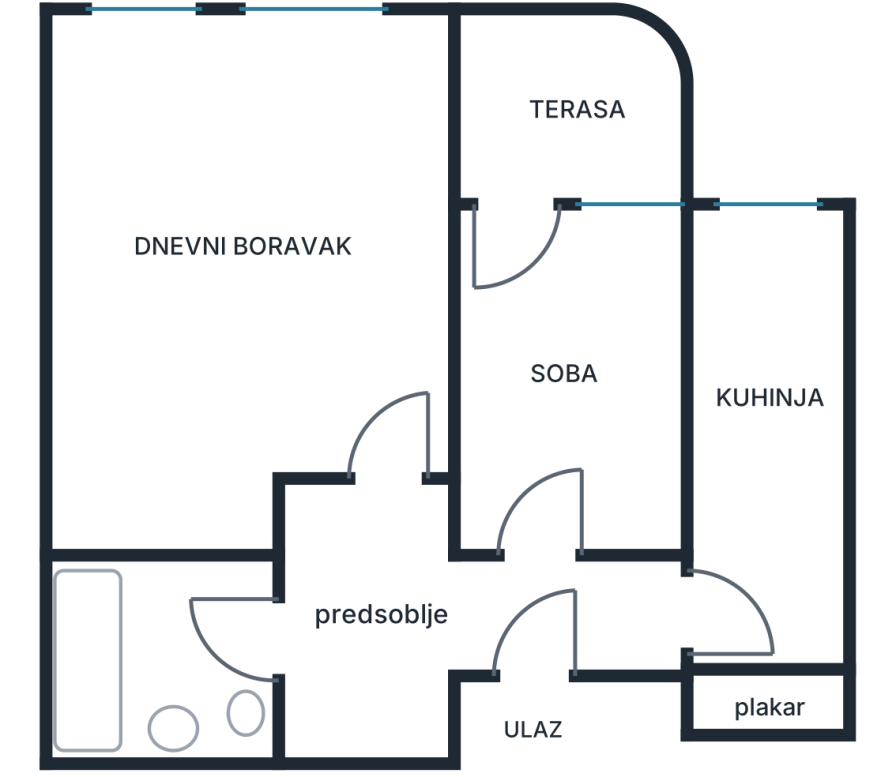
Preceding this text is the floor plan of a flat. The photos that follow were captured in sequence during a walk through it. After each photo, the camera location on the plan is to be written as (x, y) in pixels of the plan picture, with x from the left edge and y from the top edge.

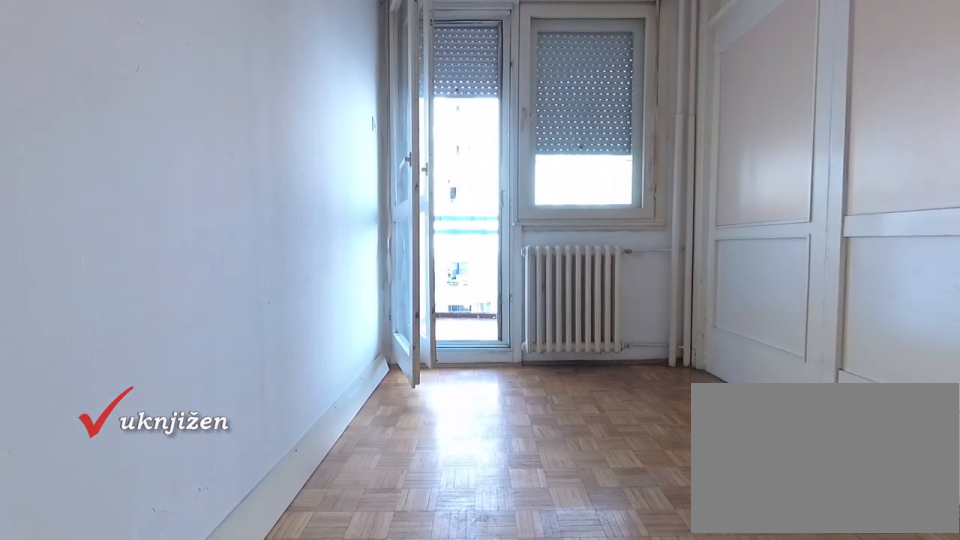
(533, 526)
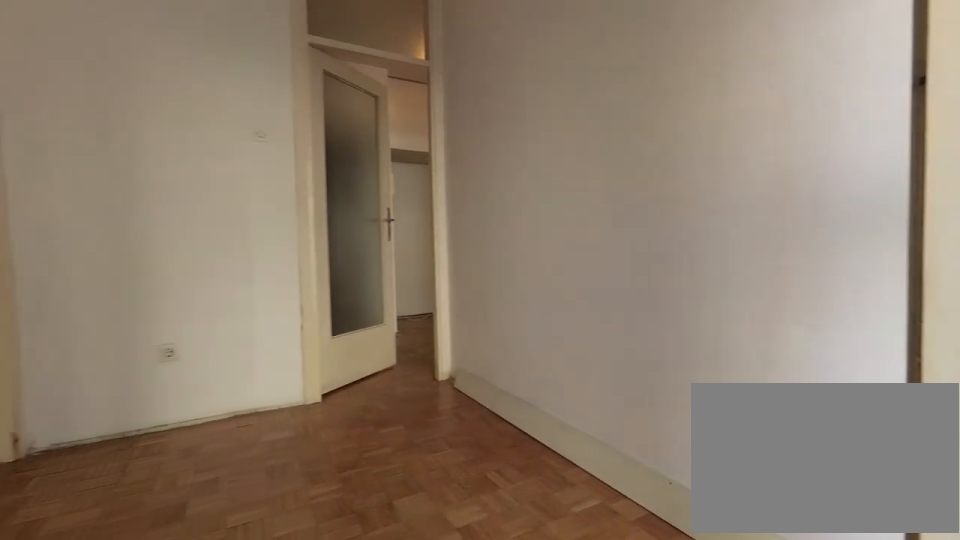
(560, 221)
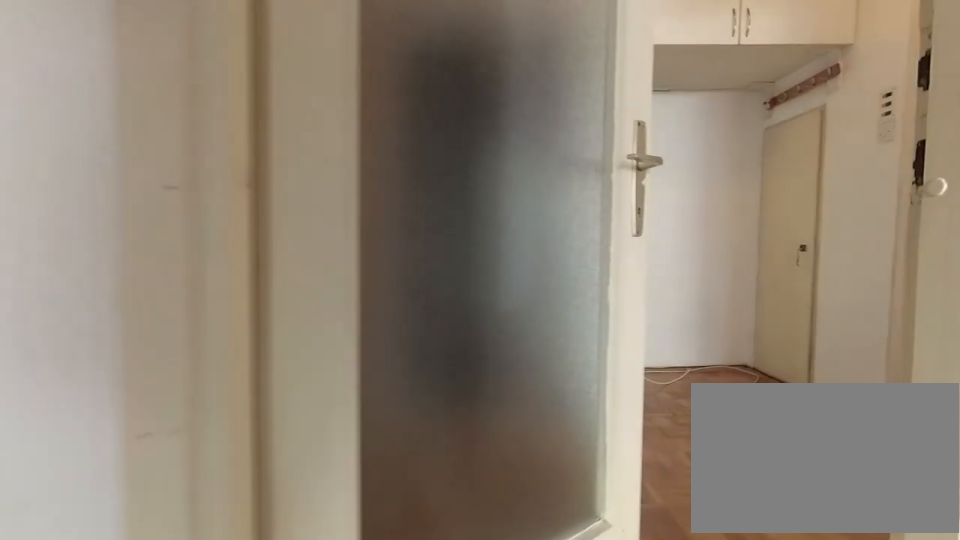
(541, 467)
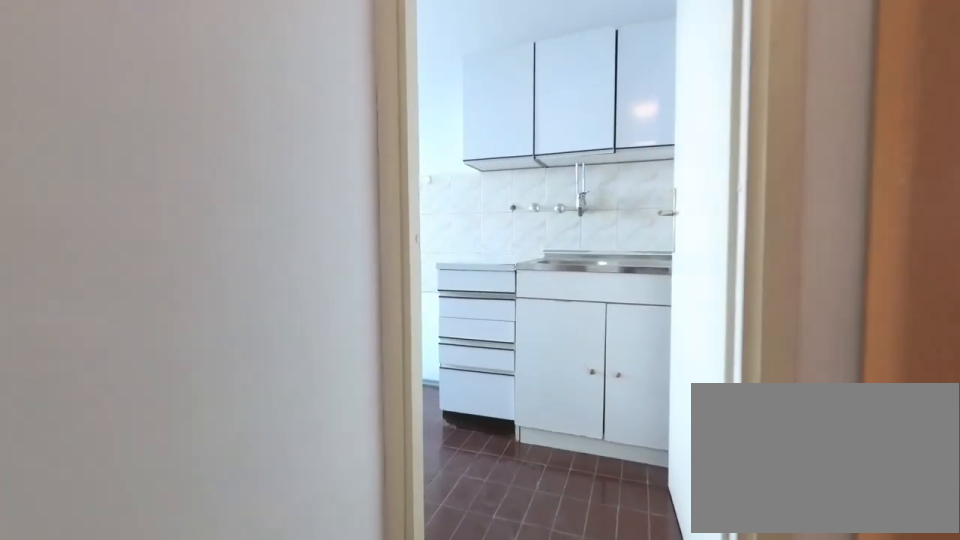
(594, 625)
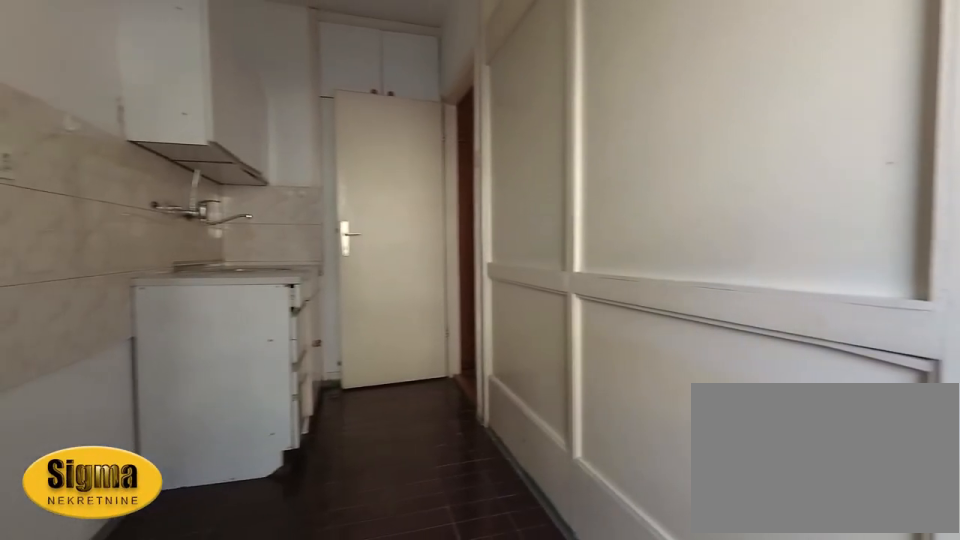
(788, 242)
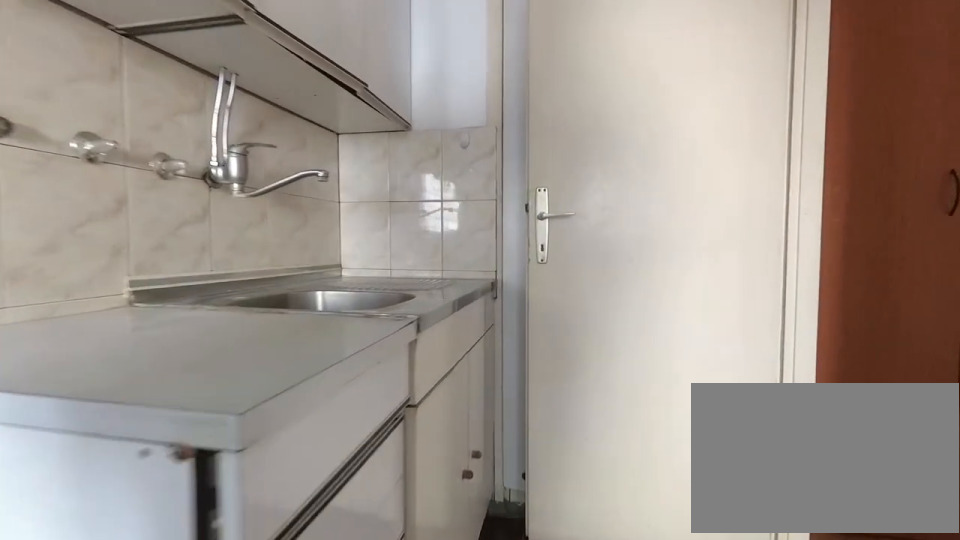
(763, 484)
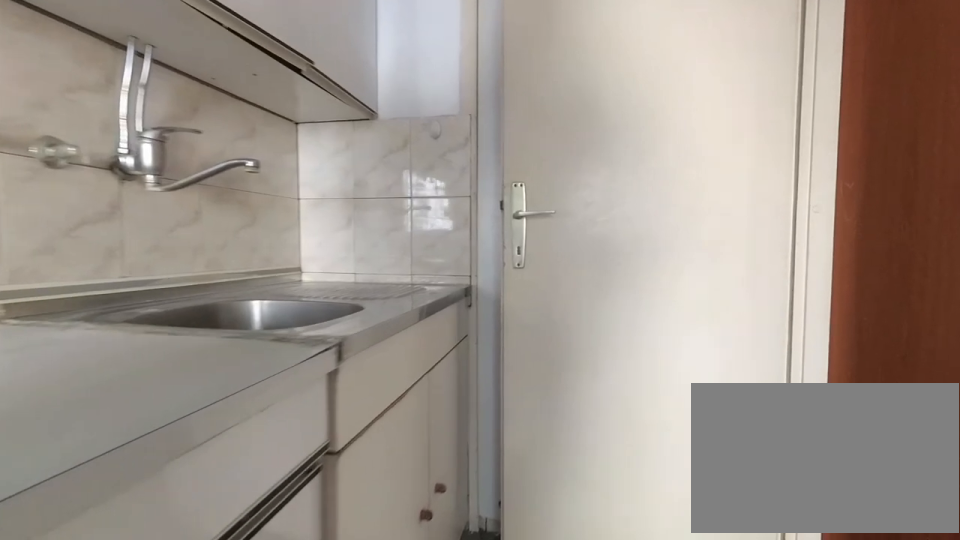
(764, 506)
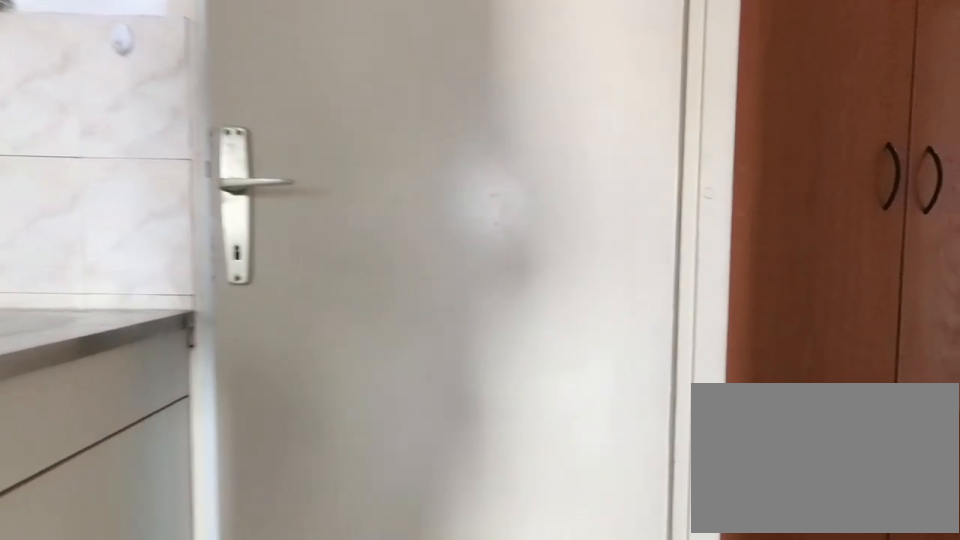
(772, 569)
